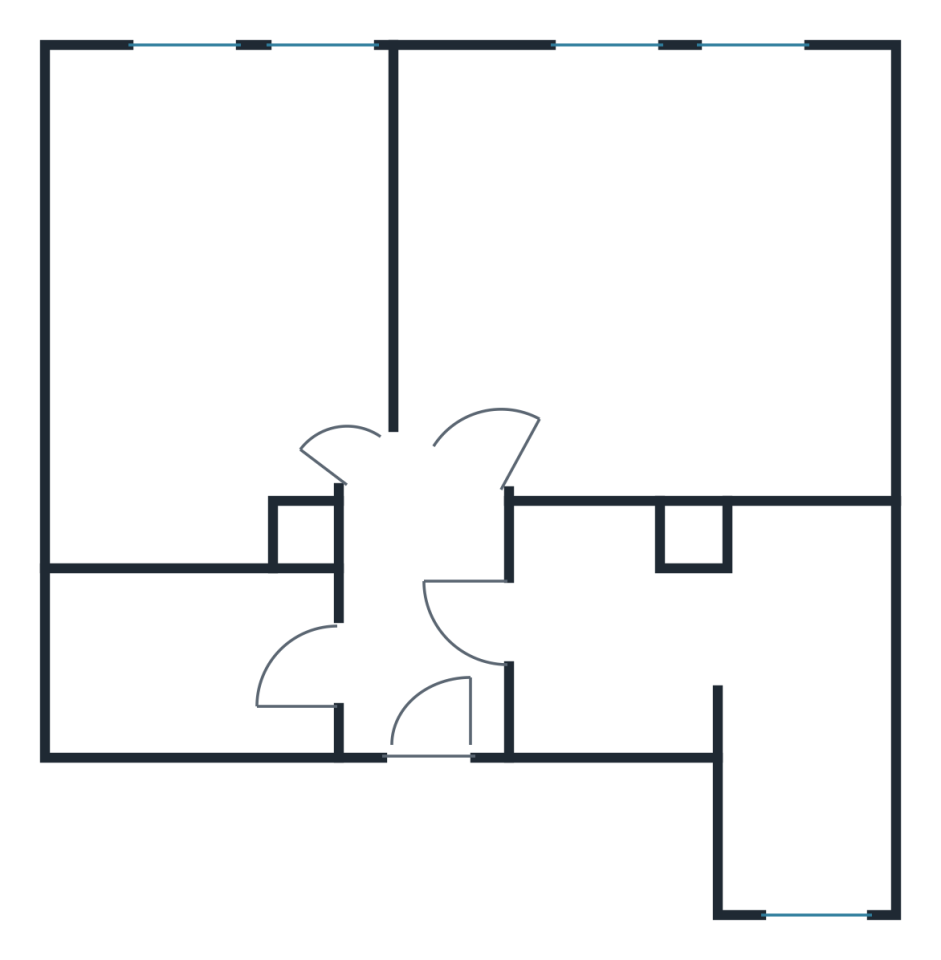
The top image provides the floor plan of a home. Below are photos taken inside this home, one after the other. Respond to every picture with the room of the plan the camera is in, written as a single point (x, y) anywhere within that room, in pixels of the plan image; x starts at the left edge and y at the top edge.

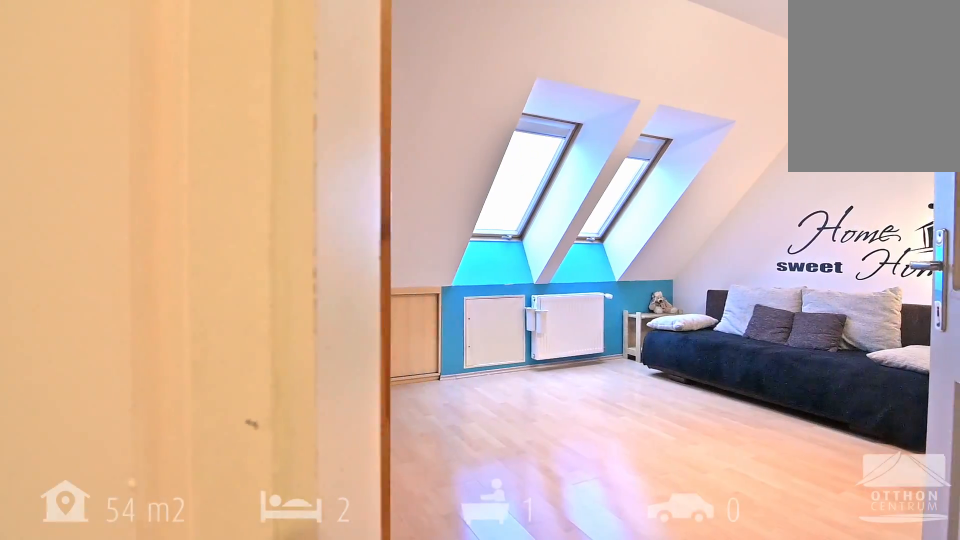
(677, 275)
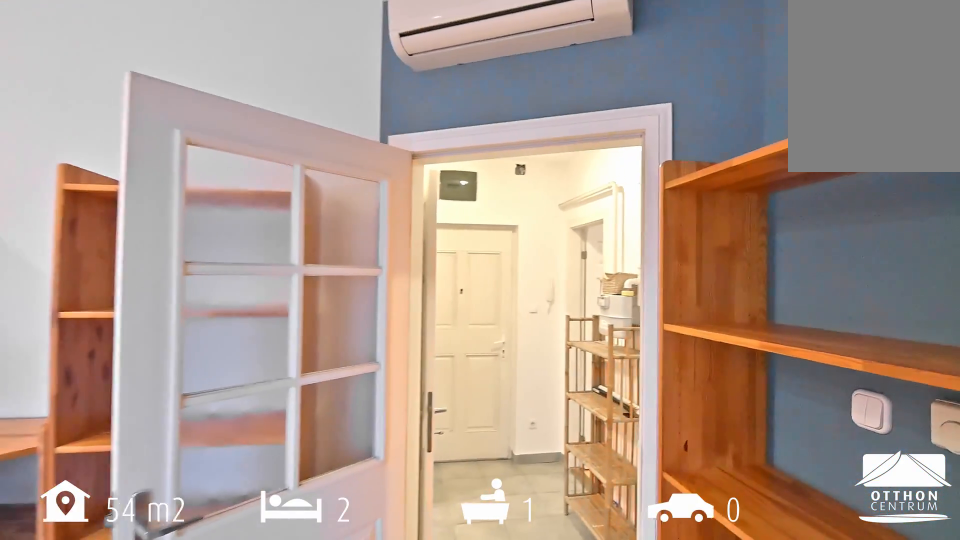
(676, 275)
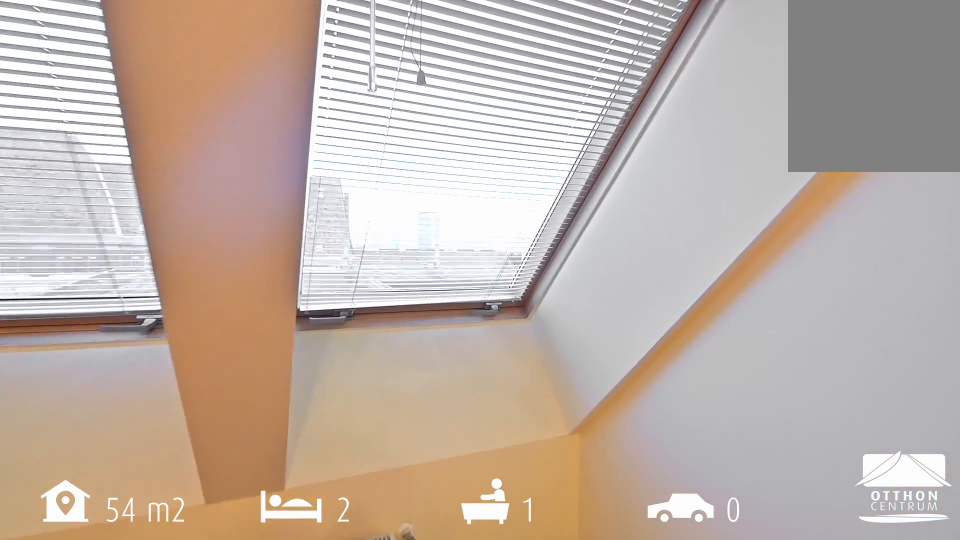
(210, 302)
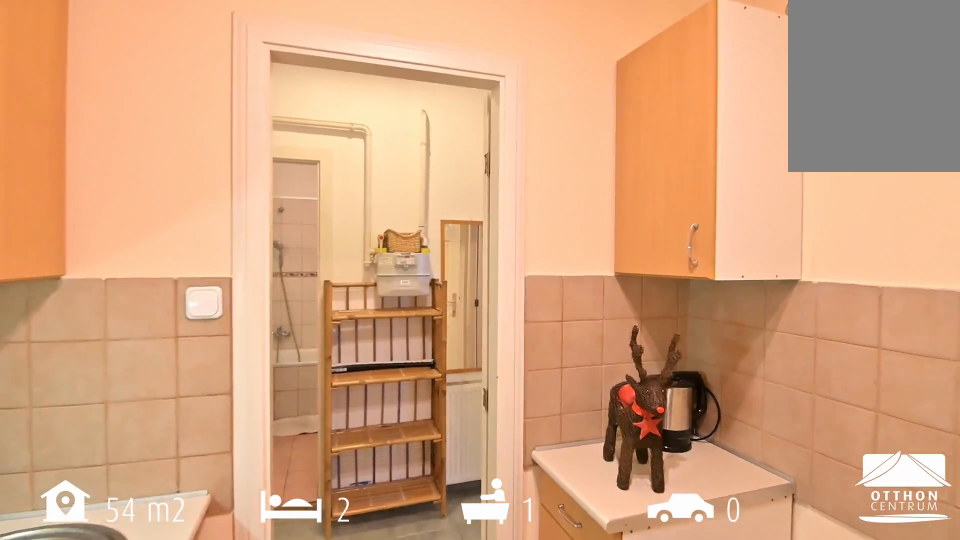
(790, 643)
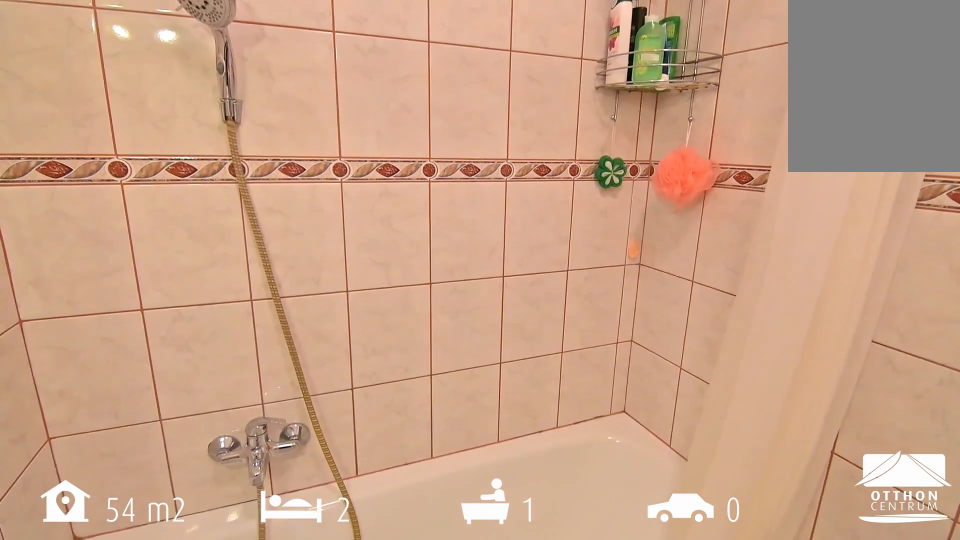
(195, 642)
